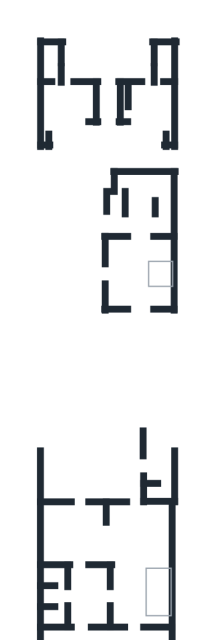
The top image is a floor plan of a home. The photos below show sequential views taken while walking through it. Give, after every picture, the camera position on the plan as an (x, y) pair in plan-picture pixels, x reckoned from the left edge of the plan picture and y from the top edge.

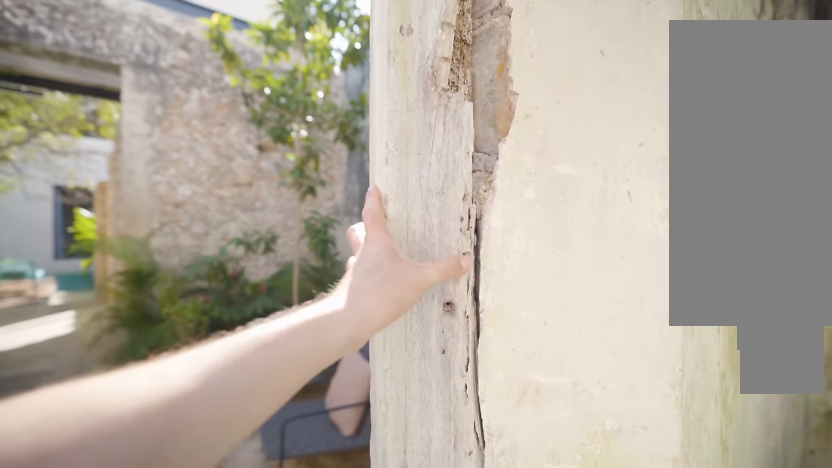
(144, 536)
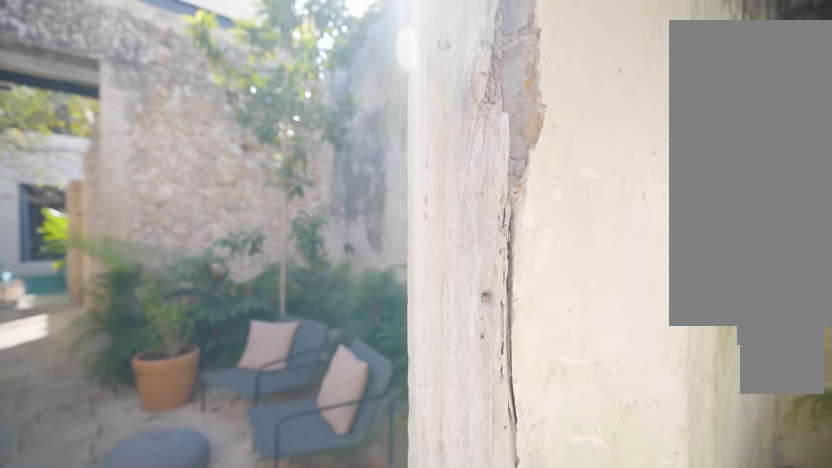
(139, 553)
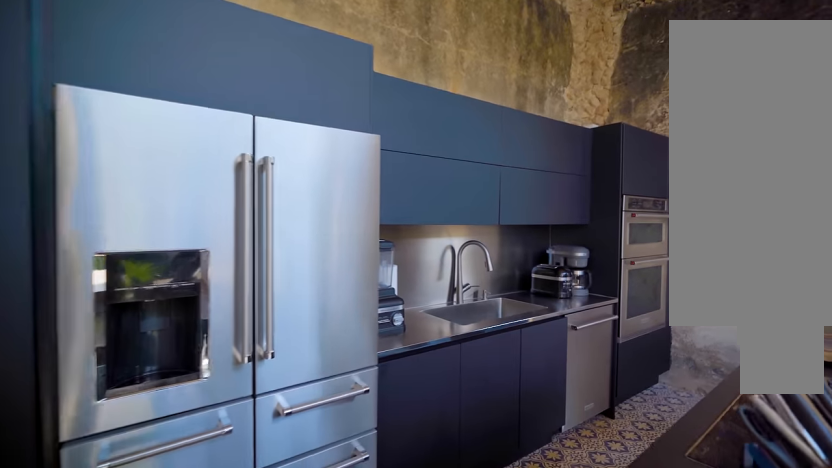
(94, 519)
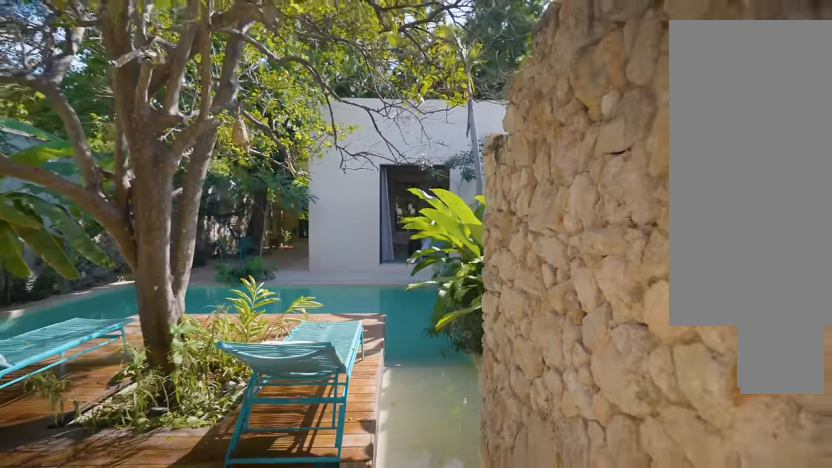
(63, 466)
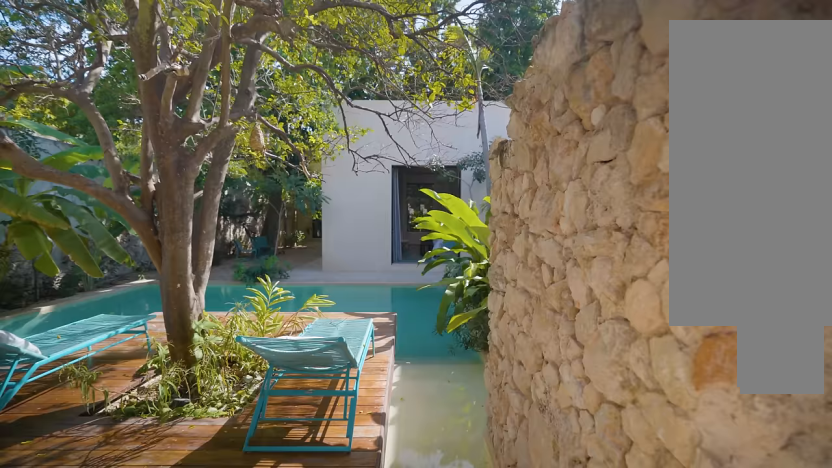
(61, 465)
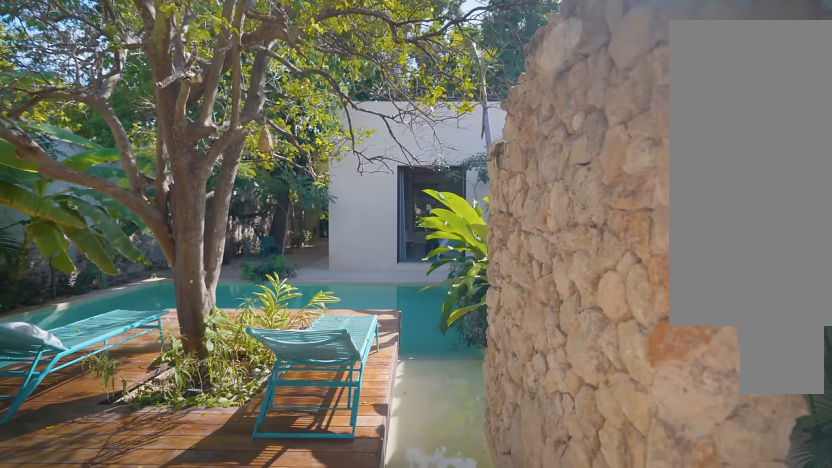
(61, 466)
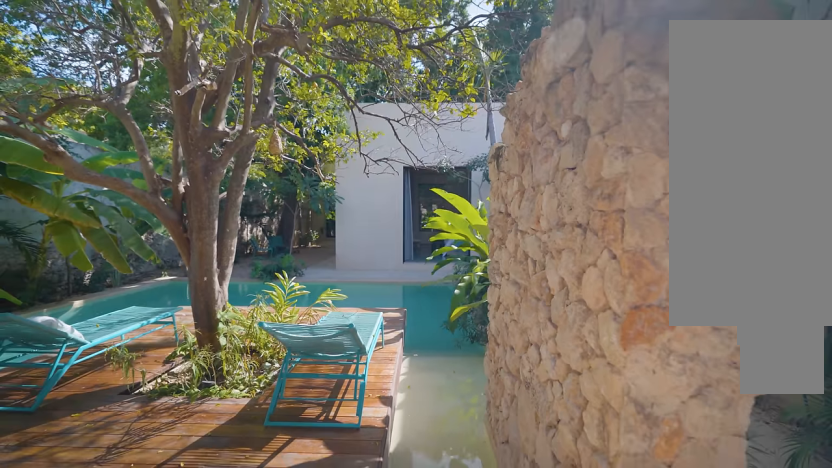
(60, 466)
